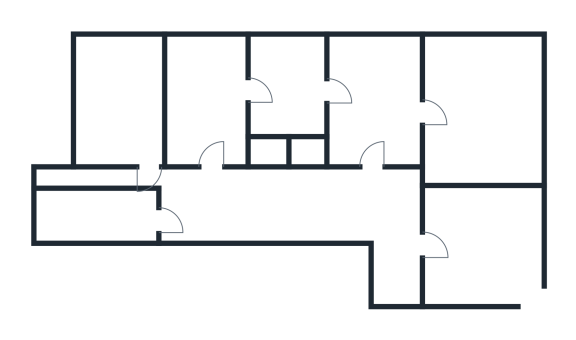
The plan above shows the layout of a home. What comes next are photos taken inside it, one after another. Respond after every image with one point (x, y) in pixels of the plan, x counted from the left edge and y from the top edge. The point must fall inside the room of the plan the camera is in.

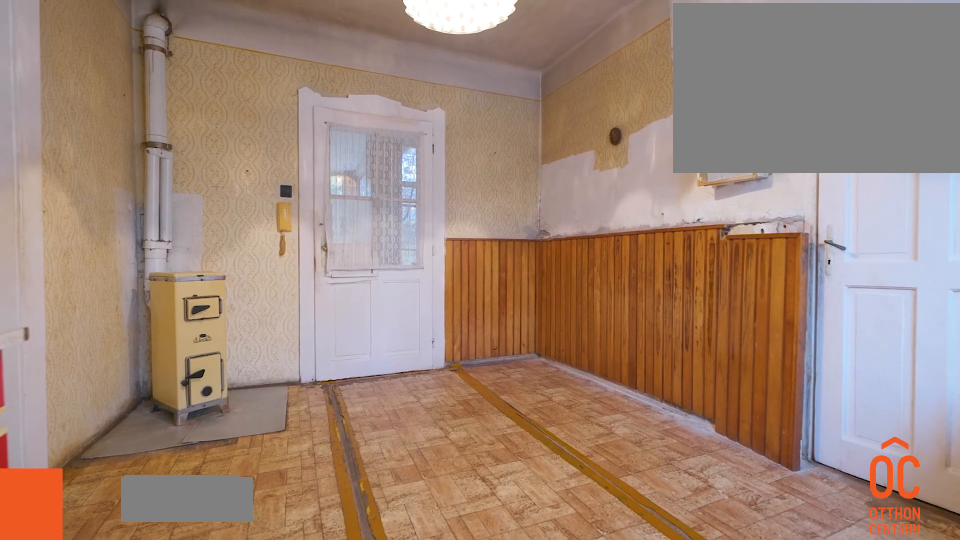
(370, 99)
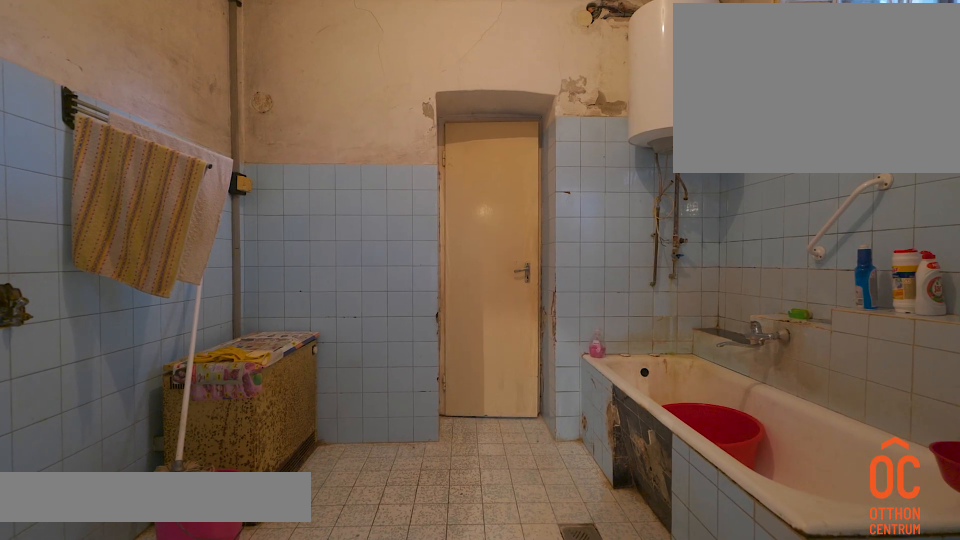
(293, 99)
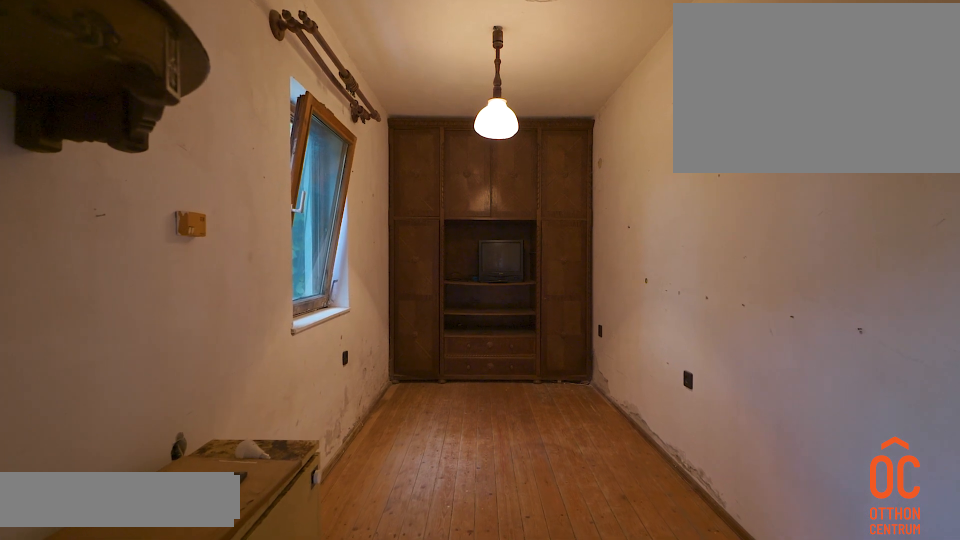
(97, 217)
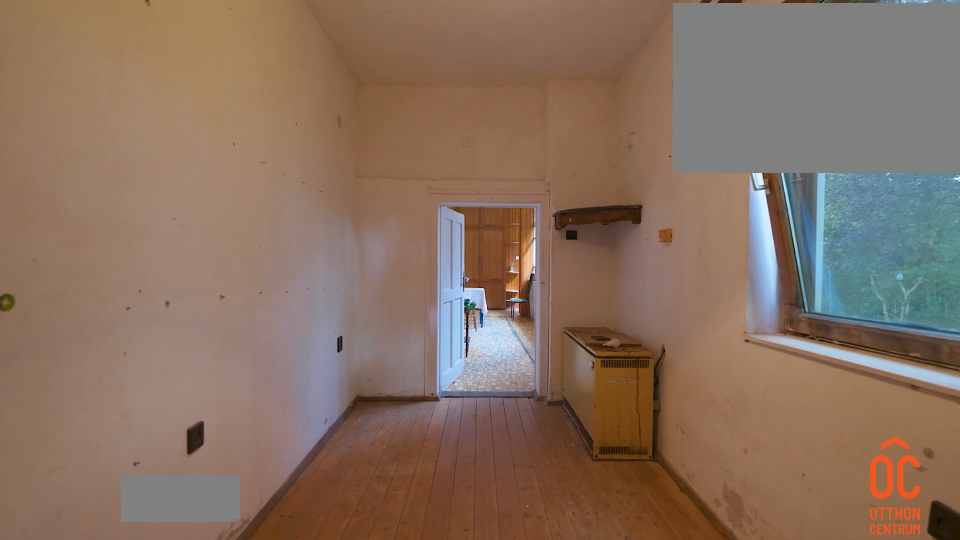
(97, 217)
